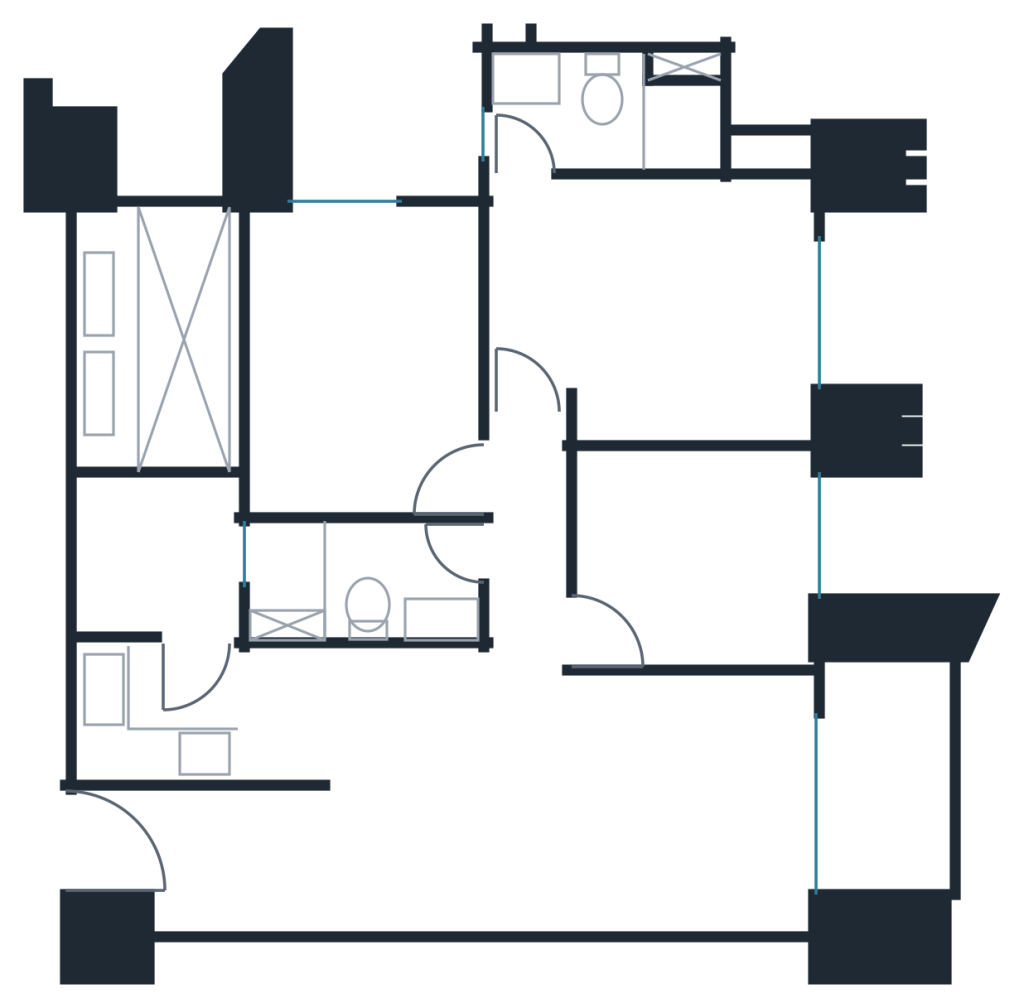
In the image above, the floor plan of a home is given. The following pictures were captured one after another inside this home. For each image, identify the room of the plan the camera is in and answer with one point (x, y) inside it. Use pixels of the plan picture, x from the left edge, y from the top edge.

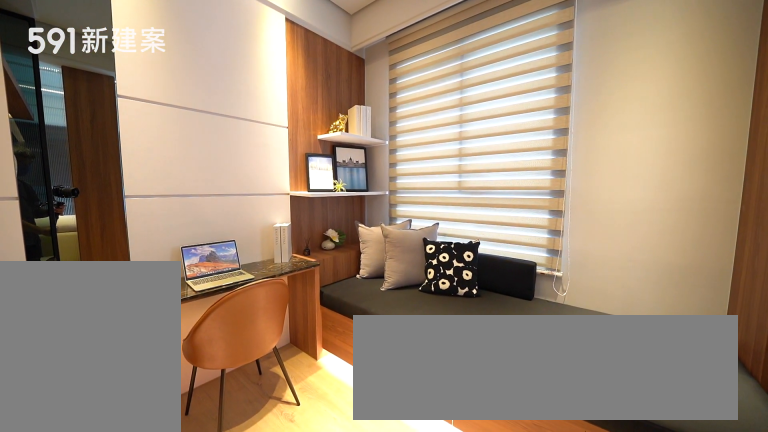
(698, 558)
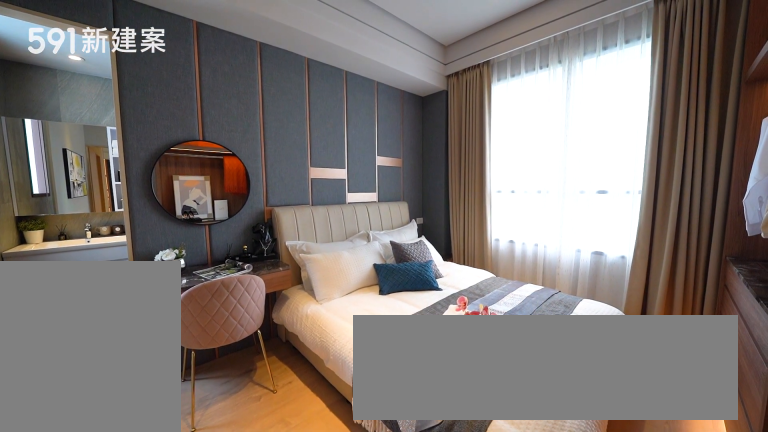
(659, 302)
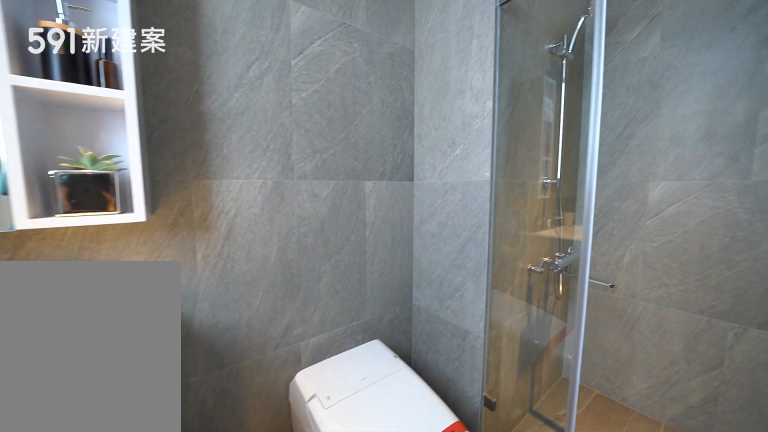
(605, 105)
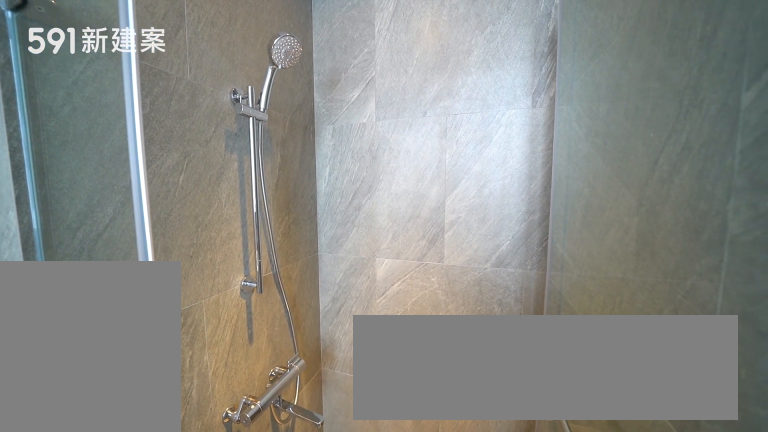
(605, 105)
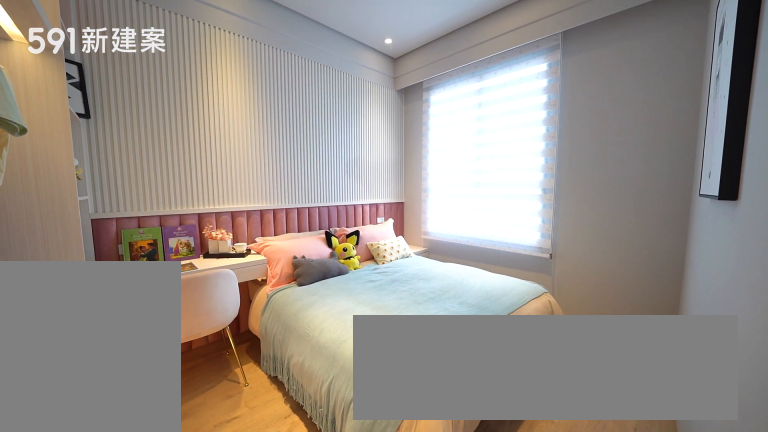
(362, 345)
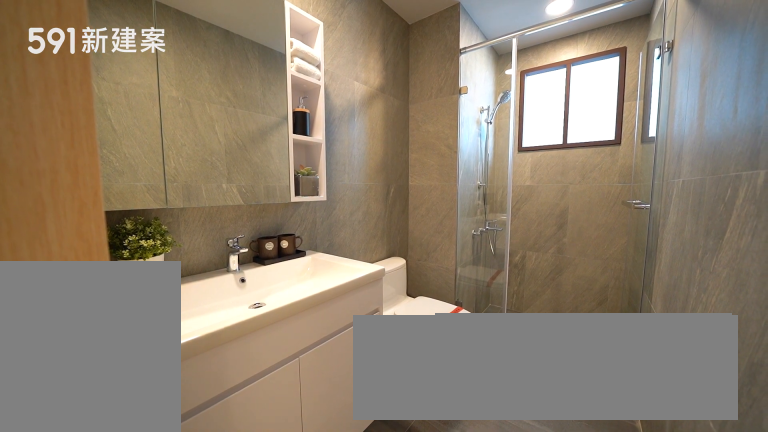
(357, 580)
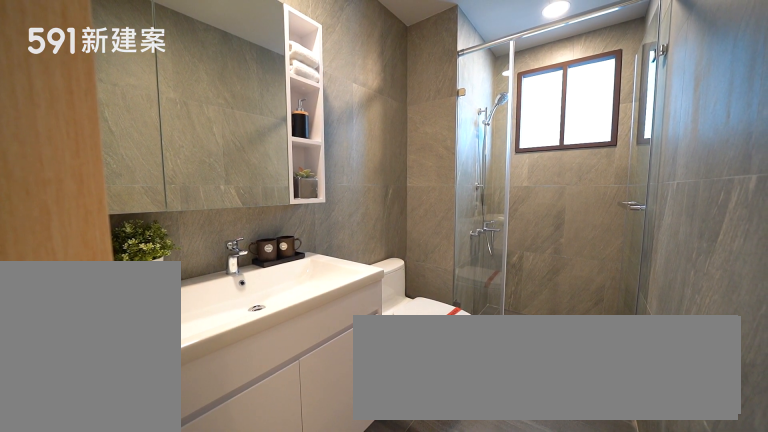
(357, 580)
